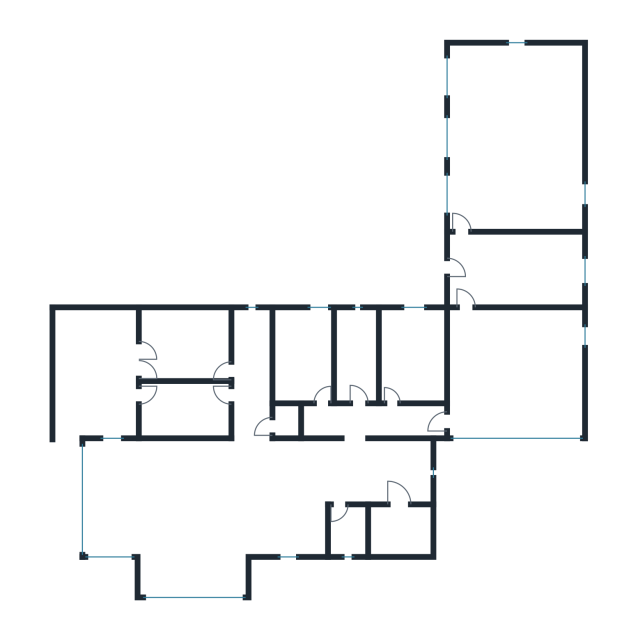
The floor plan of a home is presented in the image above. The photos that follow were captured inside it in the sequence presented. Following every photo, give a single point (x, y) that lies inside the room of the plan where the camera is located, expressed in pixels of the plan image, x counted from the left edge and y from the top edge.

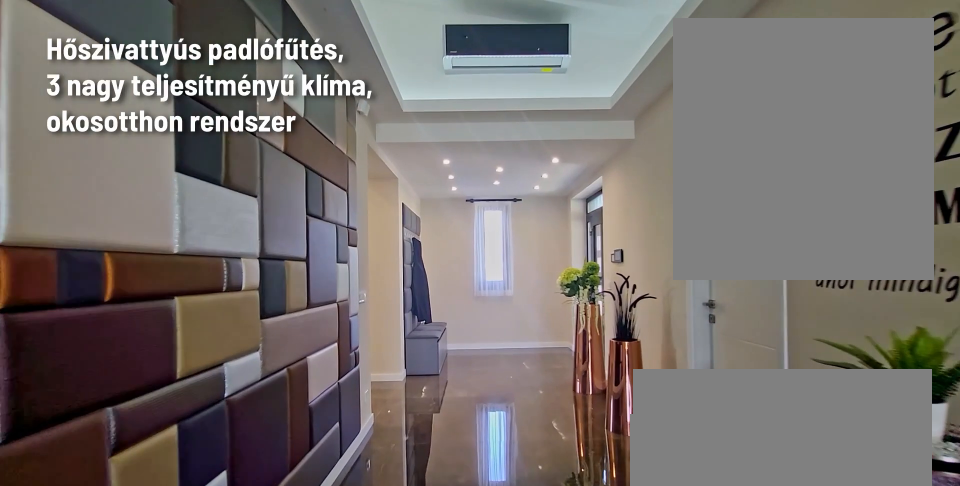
(351, 470)
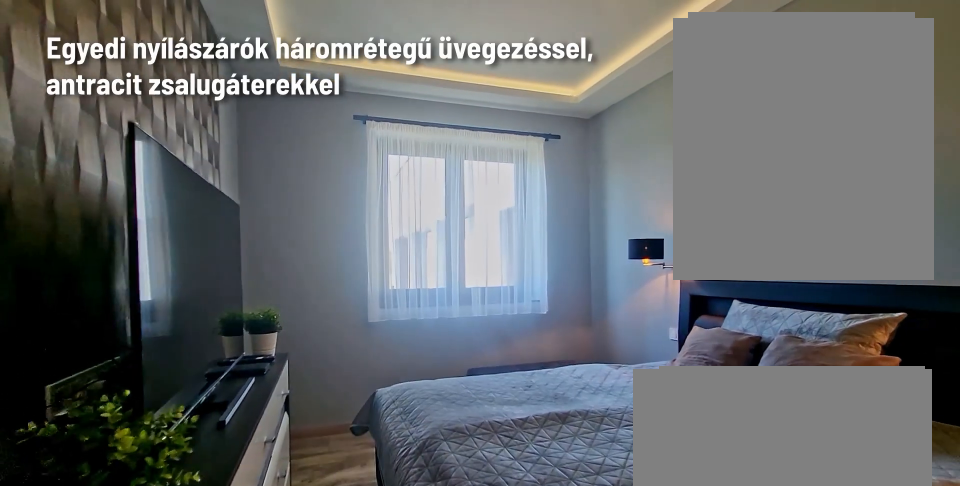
(414, 358)
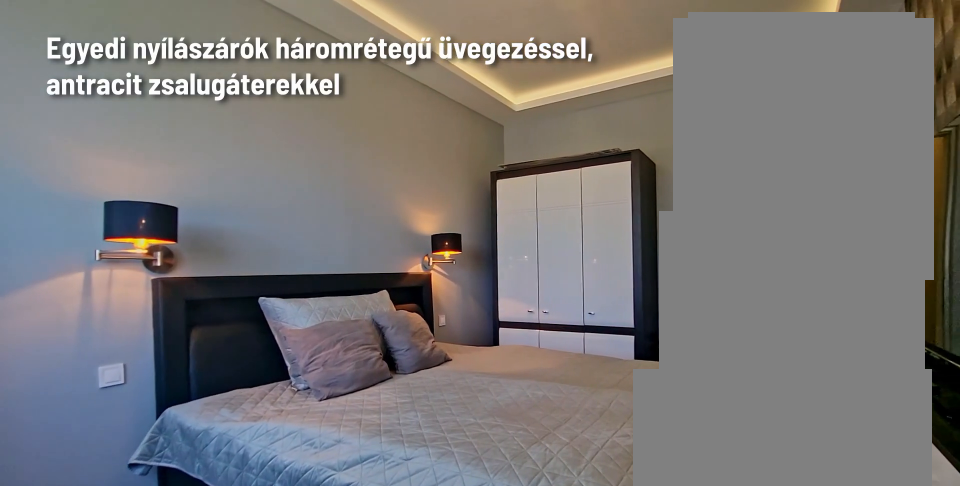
(413, 358)
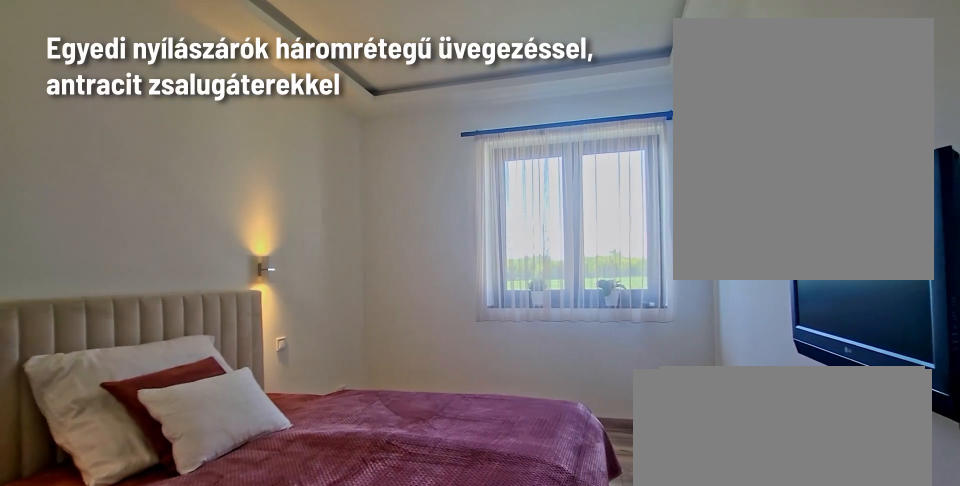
(306, 358)
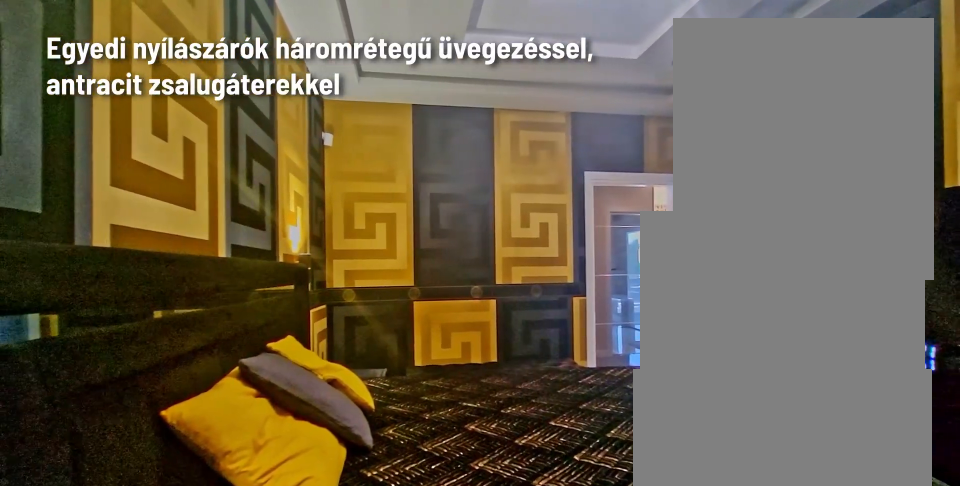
(185, 345)
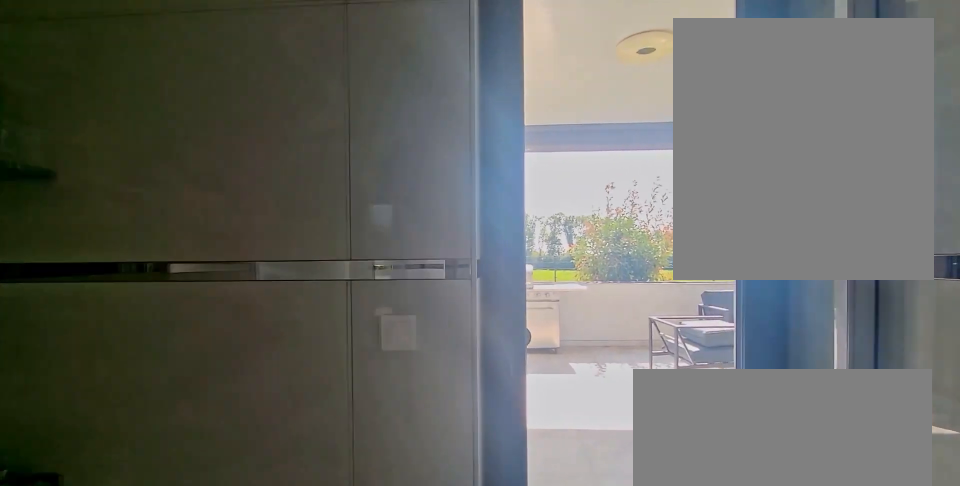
(187, 409)
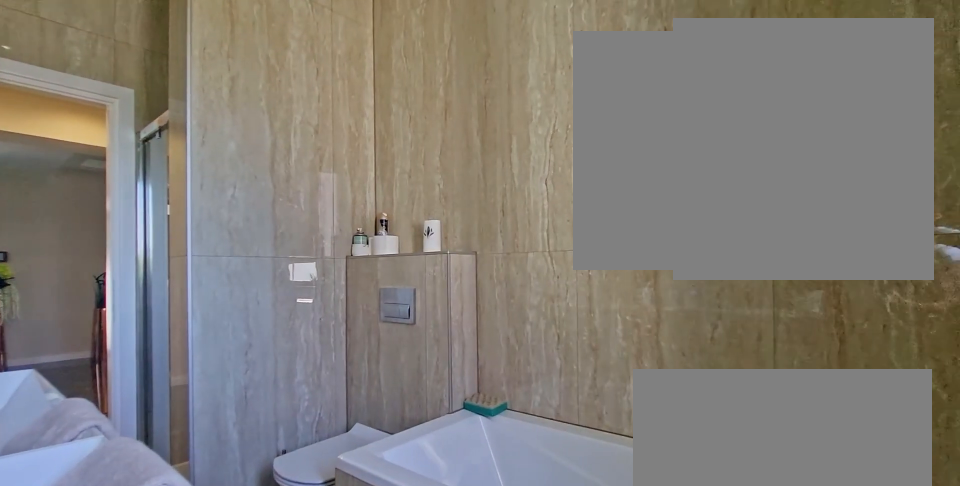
(356, 358)
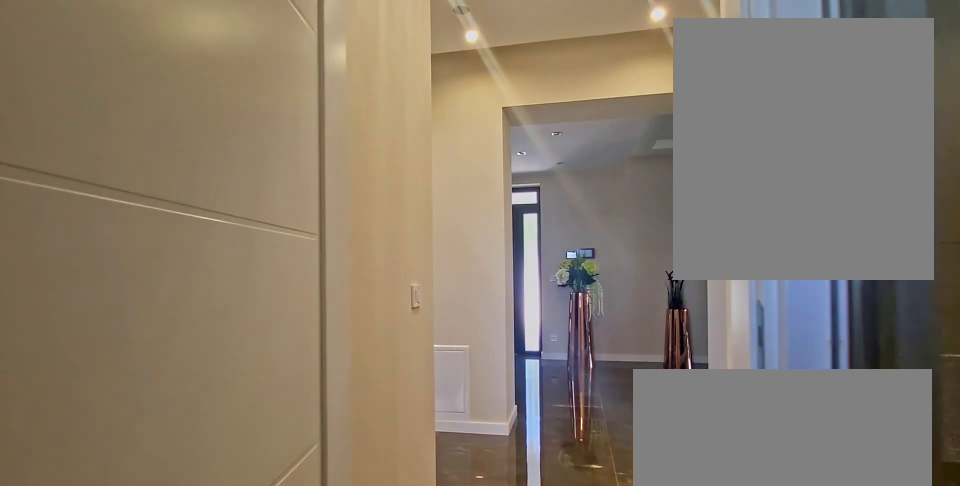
(357, 357)
